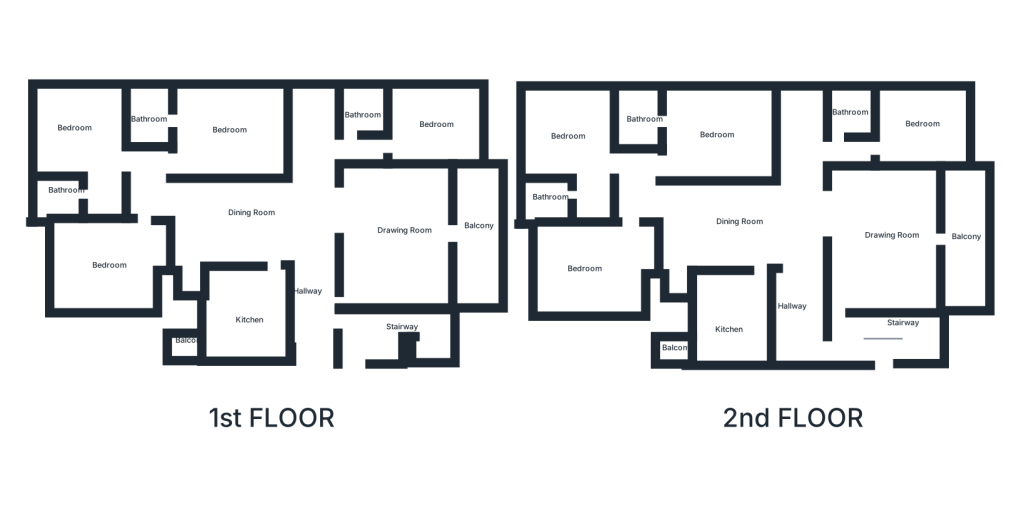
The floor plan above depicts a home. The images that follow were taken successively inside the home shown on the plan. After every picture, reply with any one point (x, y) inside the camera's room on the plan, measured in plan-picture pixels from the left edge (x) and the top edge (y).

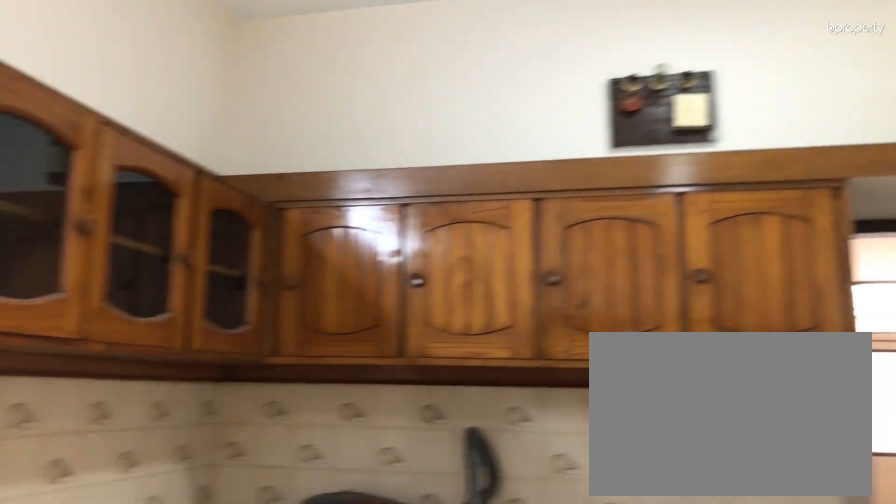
(739, 309)
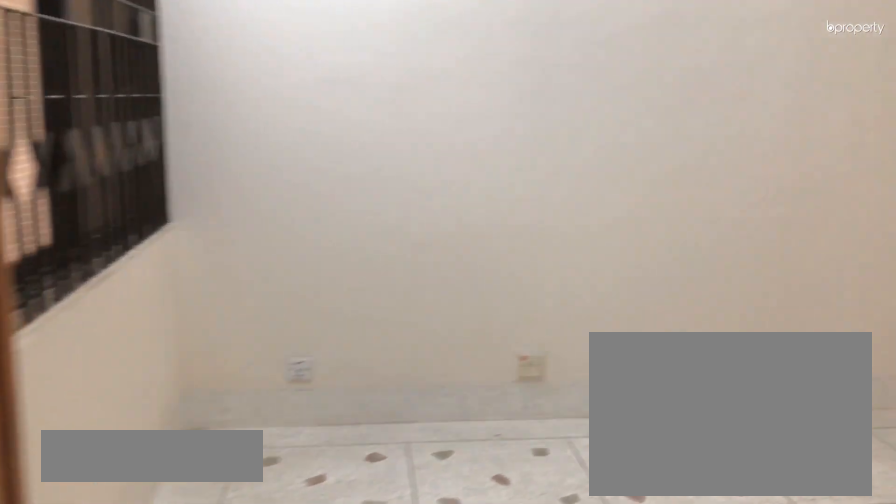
(605, 258)
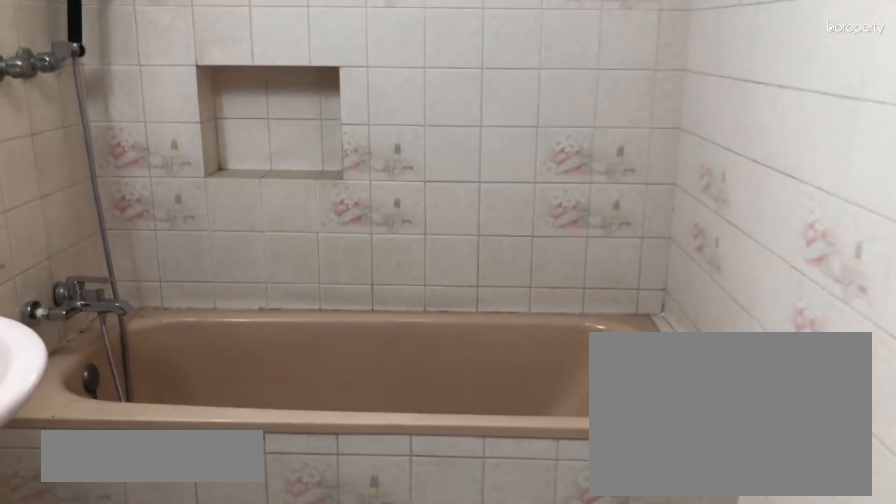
(551, 195)
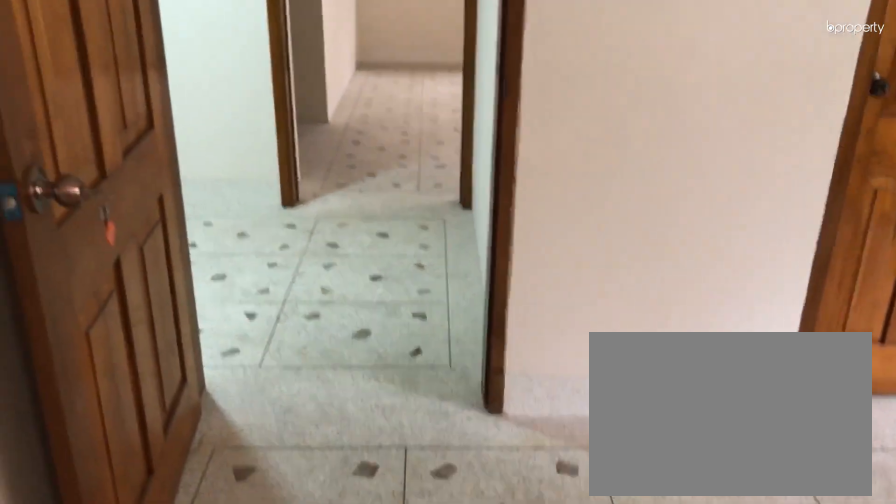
(703, 131)
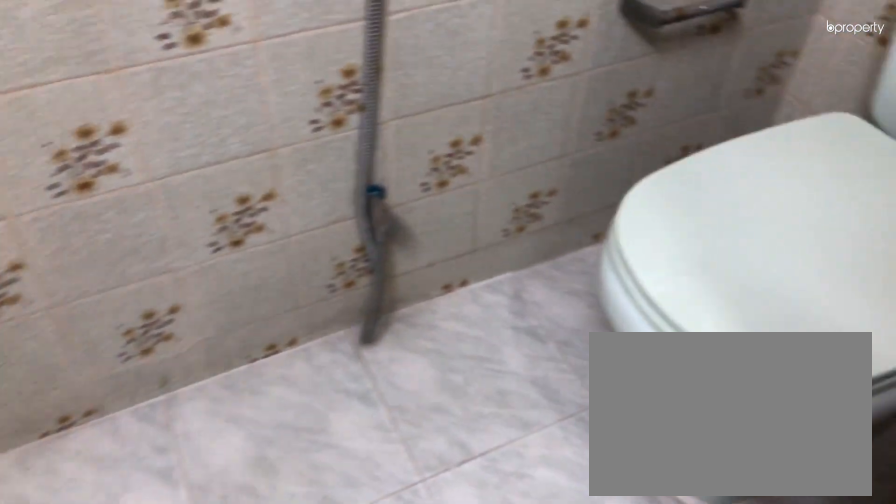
(636, 118)
